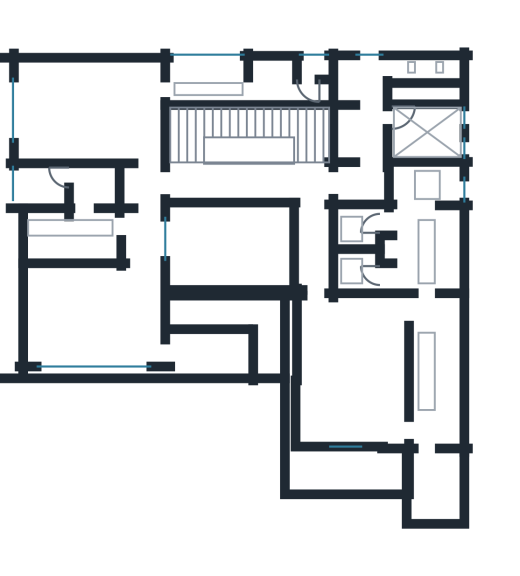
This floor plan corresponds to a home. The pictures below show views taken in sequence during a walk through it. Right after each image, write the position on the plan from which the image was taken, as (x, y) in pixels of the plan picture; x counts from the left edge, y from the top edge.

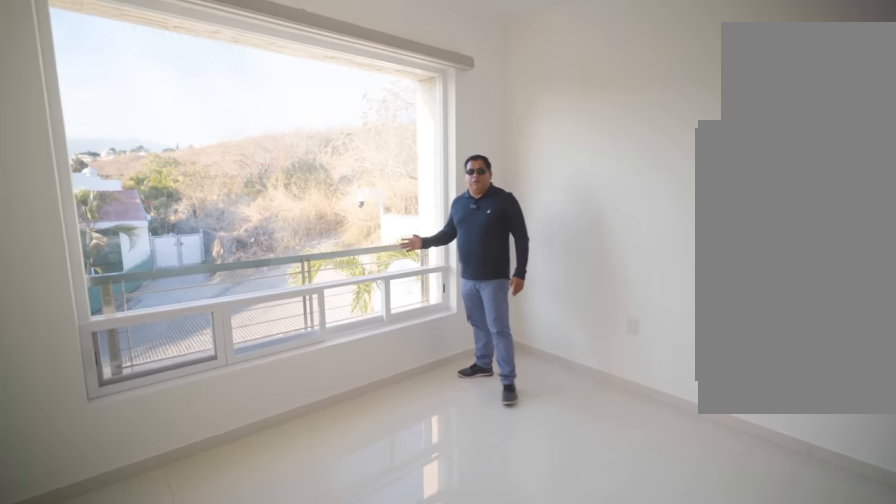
(62, 122)
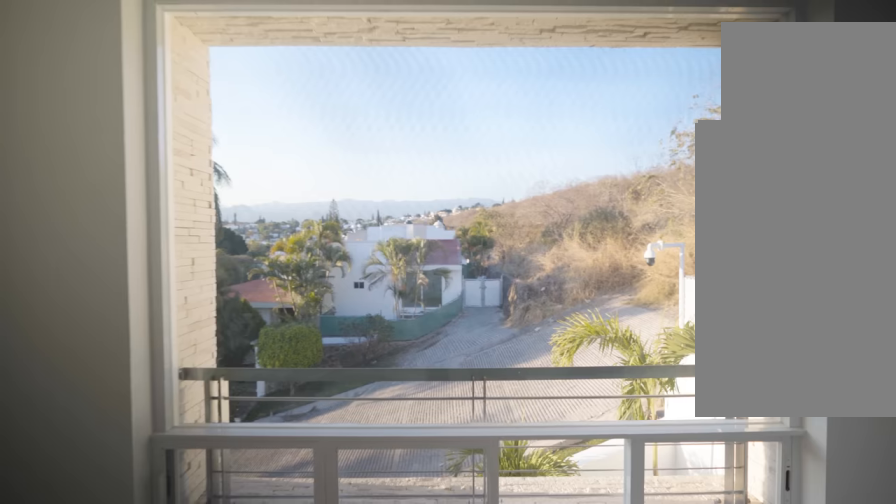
(109, 100)
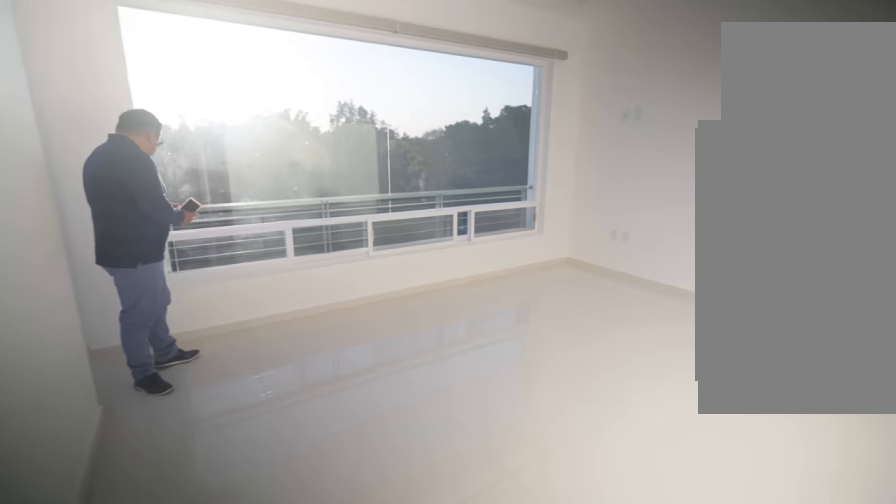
(139, 264)
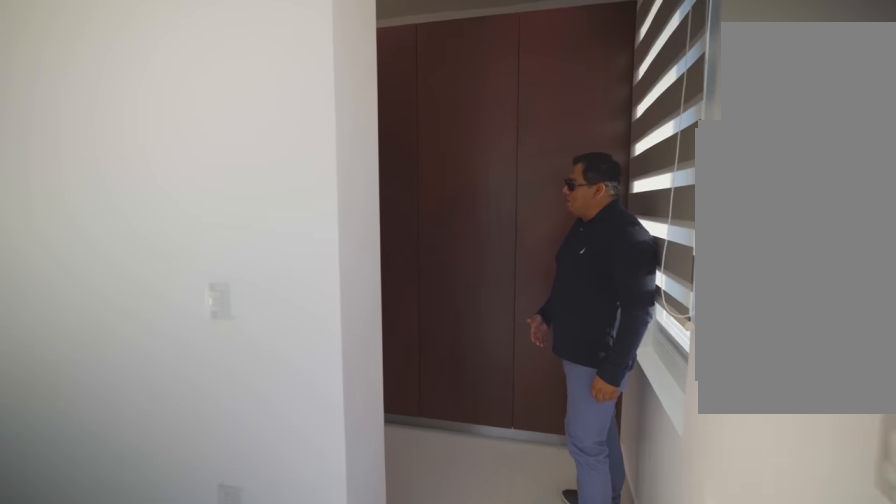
(381, 426)
